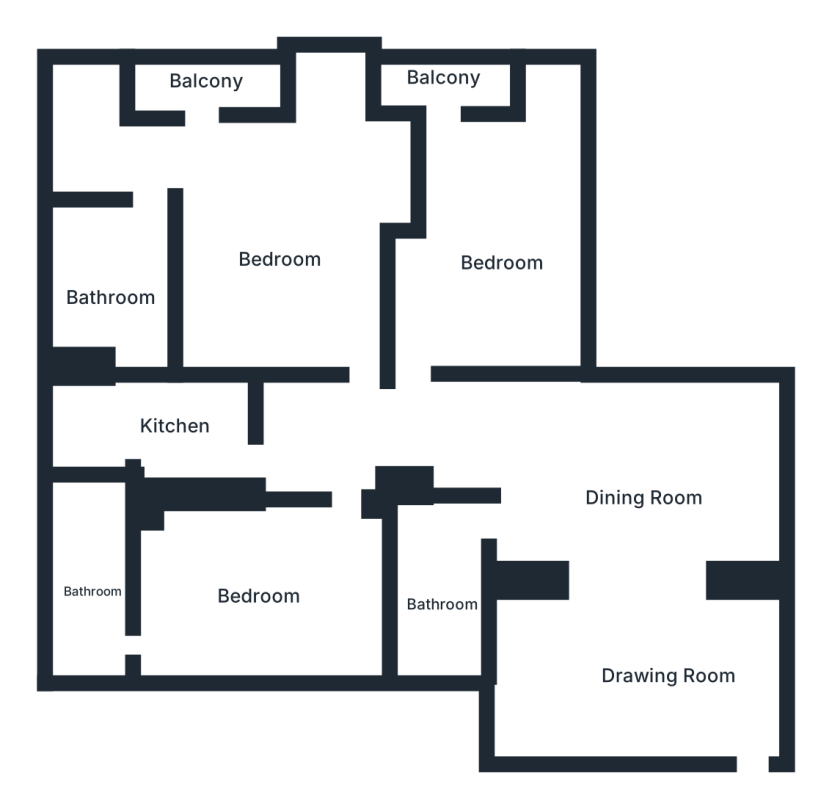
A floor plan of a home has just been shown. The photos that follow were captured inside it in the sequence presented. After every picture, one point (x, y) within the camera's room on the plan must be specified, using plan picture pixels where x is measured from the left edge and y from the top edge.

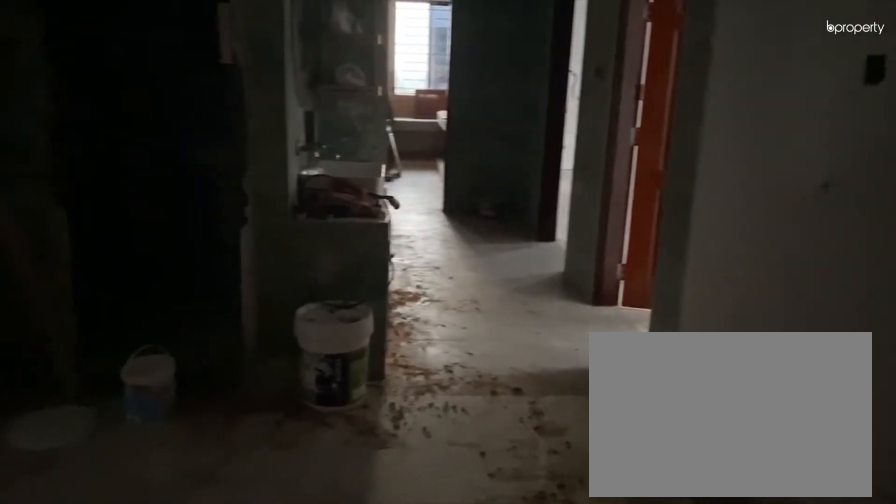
(648, 498)
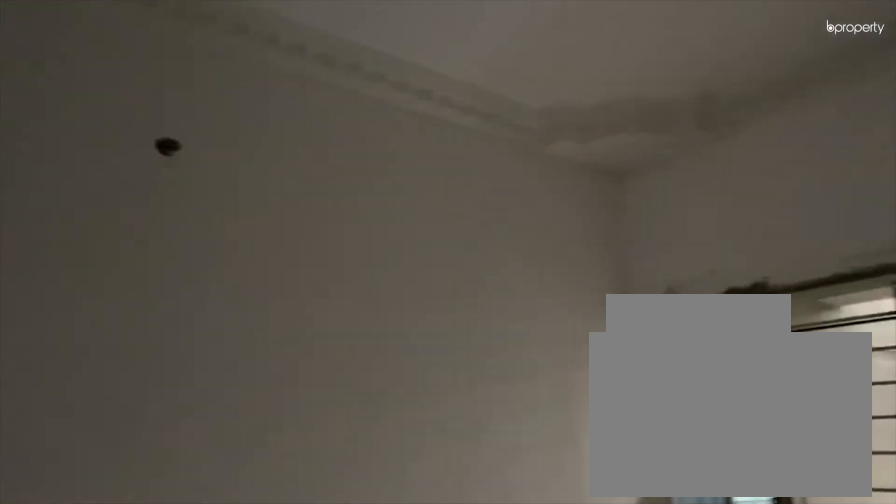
(649, 657)
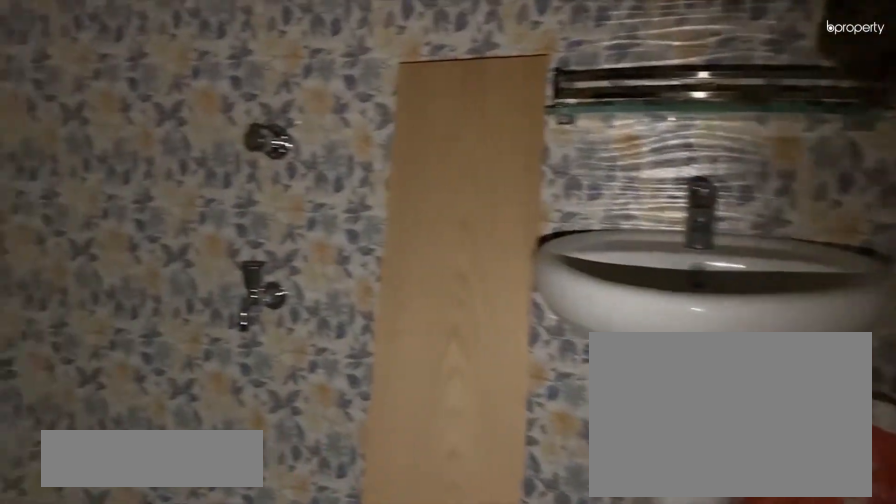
(445, 599)
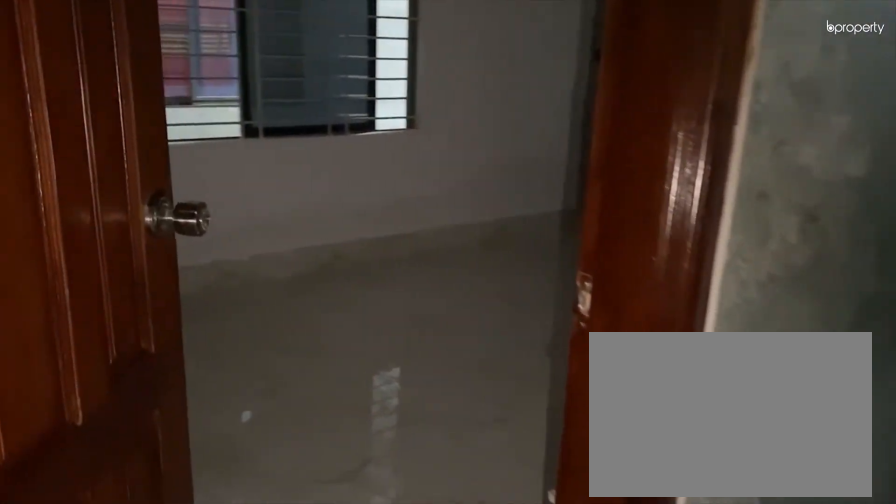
(353, 561)
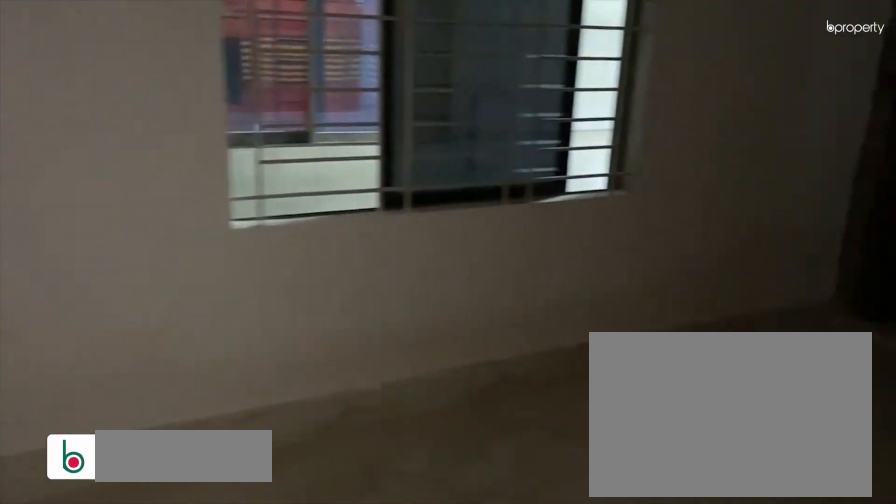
(261, 599)
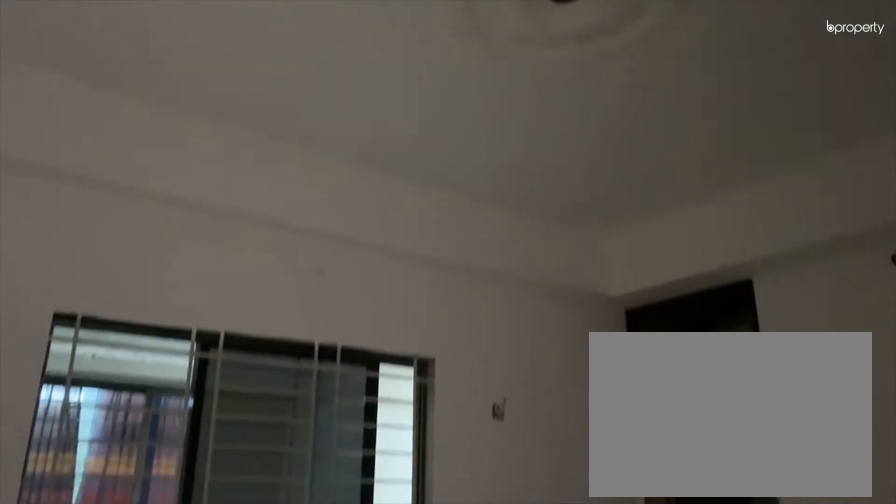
(261, 599)
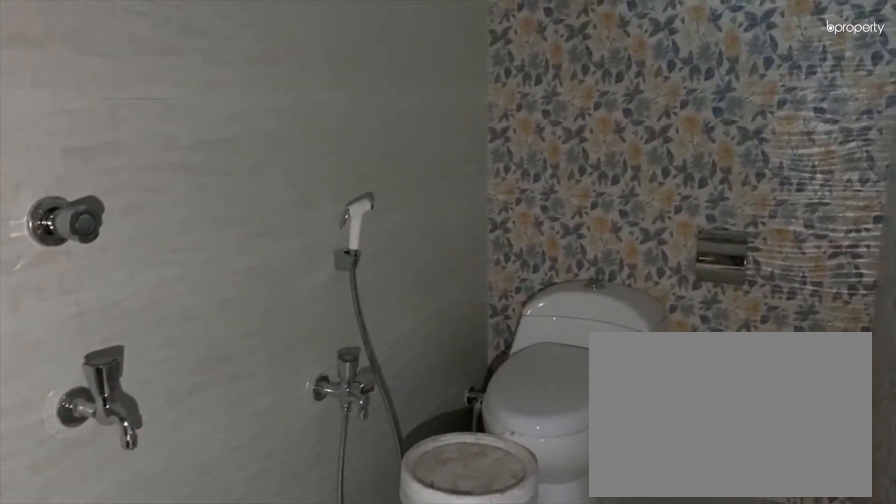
(94, 596)
